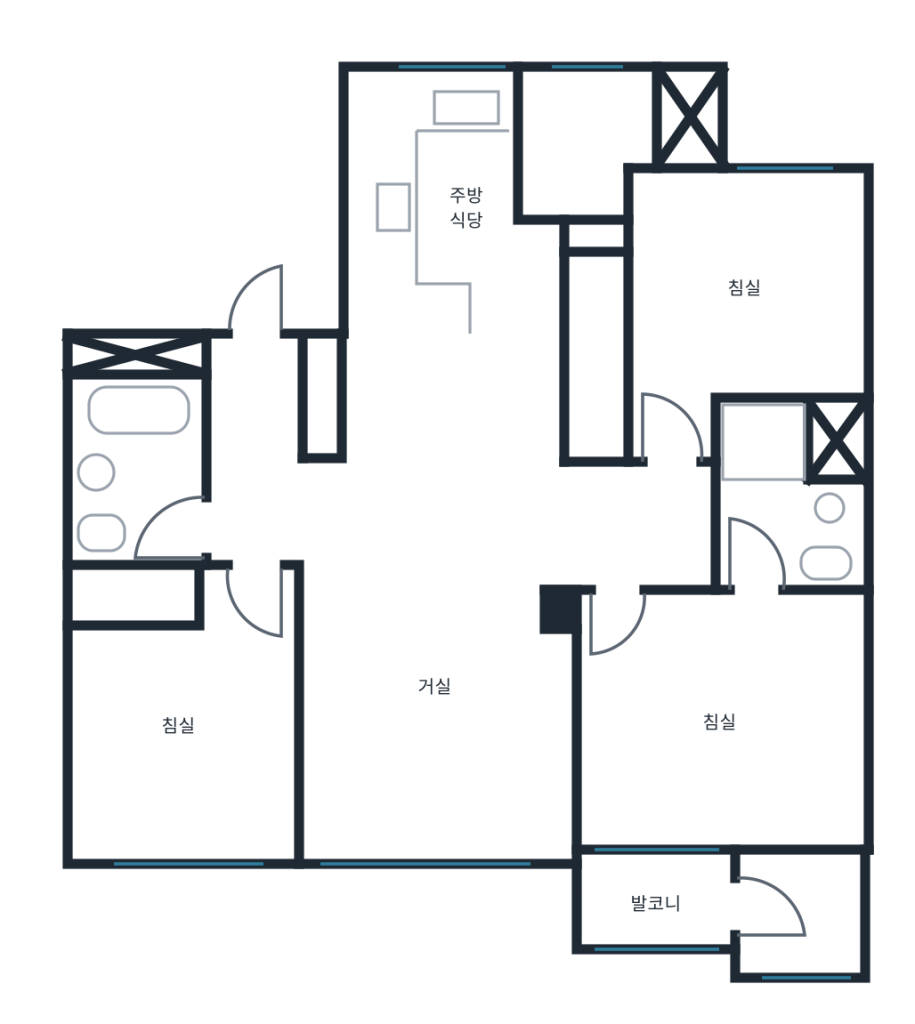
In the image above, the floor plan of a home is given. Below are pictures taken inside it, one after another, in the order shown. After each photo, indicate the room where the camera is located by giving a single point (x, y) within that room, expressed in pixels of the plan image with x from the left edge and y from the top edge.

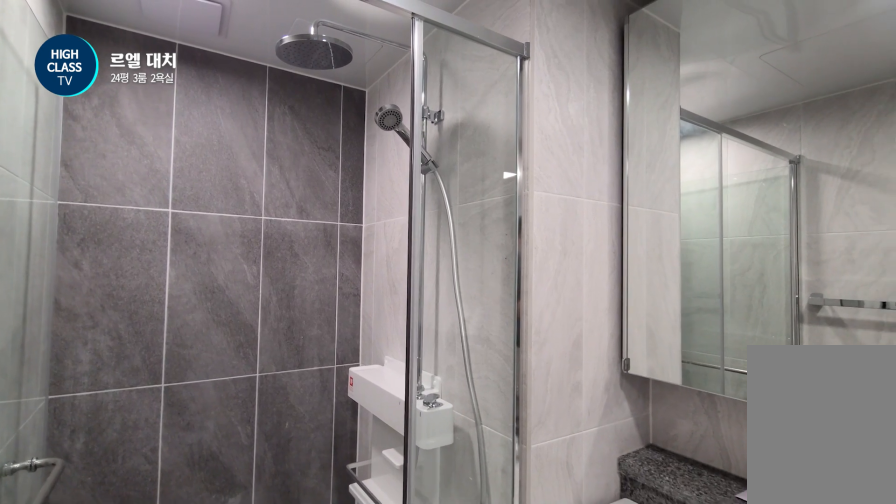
(790, 499)
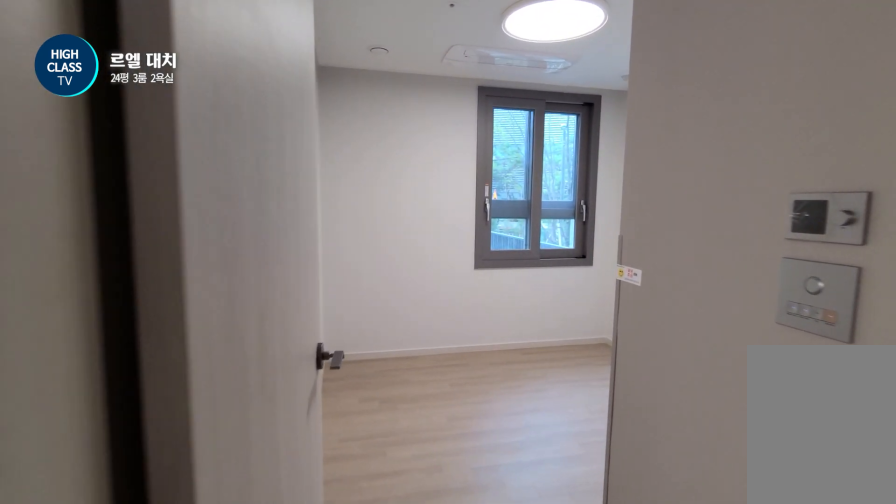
(644, 529)
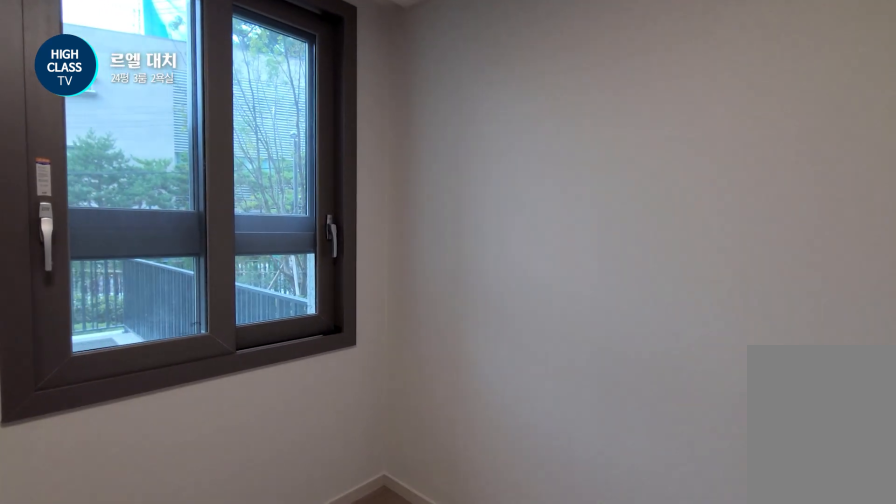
(736, 297)
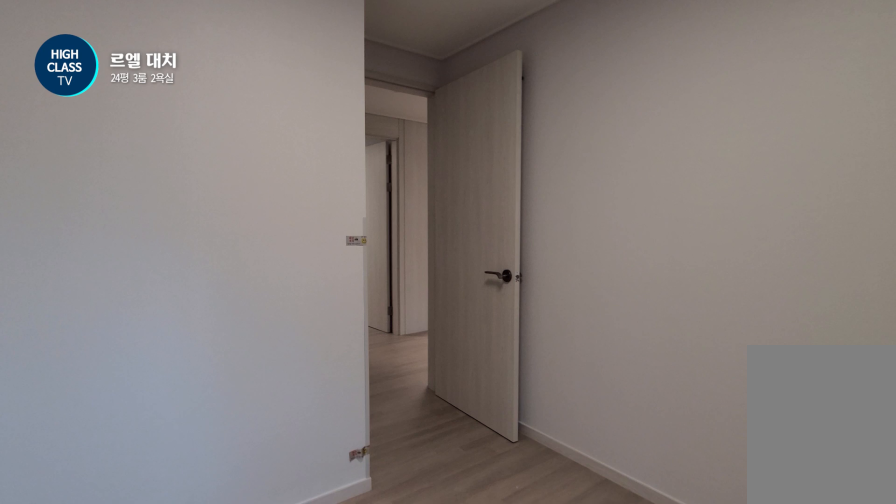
(736, 297)
